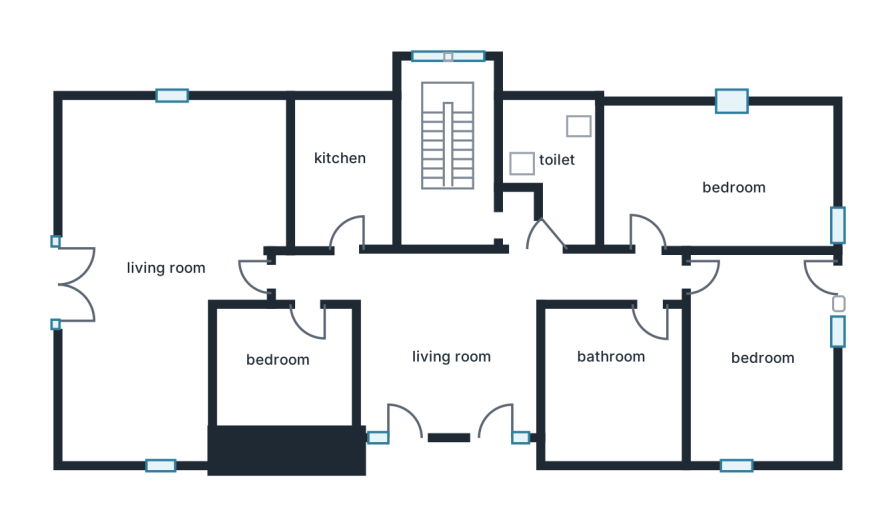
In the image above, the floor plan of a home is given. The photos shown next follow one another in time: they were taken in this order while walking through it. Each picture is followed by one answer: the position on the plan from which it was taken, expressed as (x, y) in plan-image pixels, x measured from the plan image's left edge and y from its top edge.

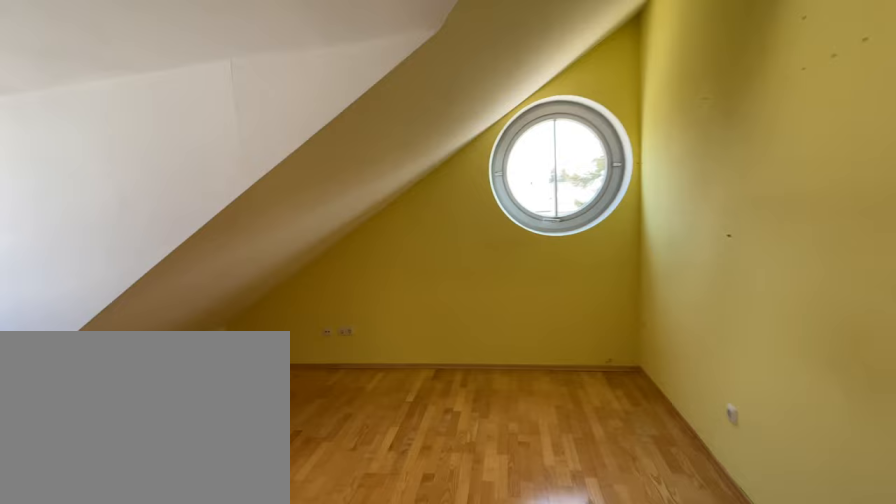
(682, 195)
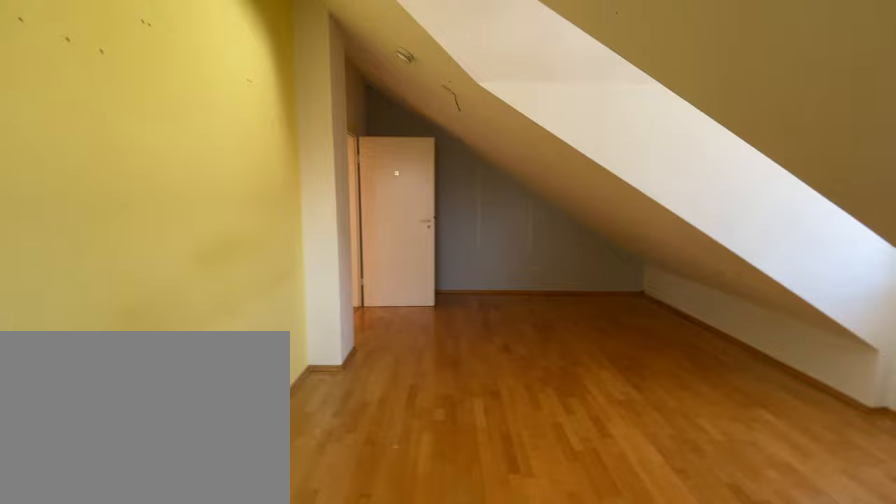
(787, 196)
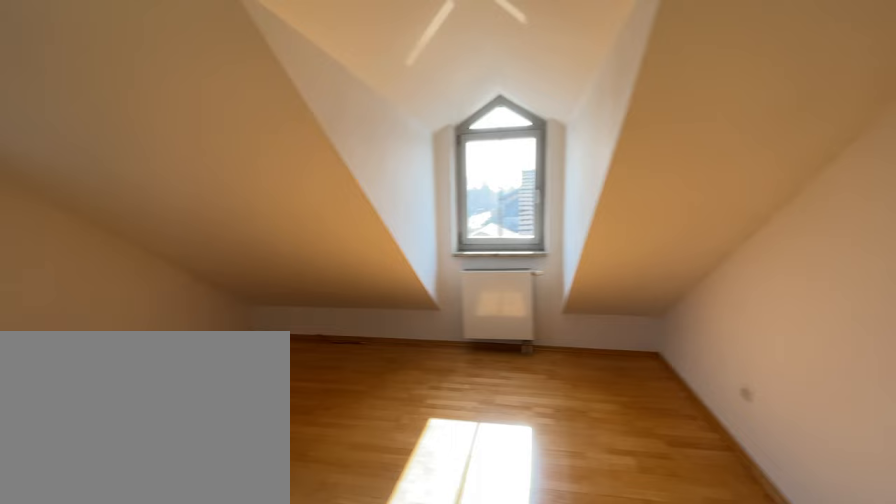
(731, 347)
